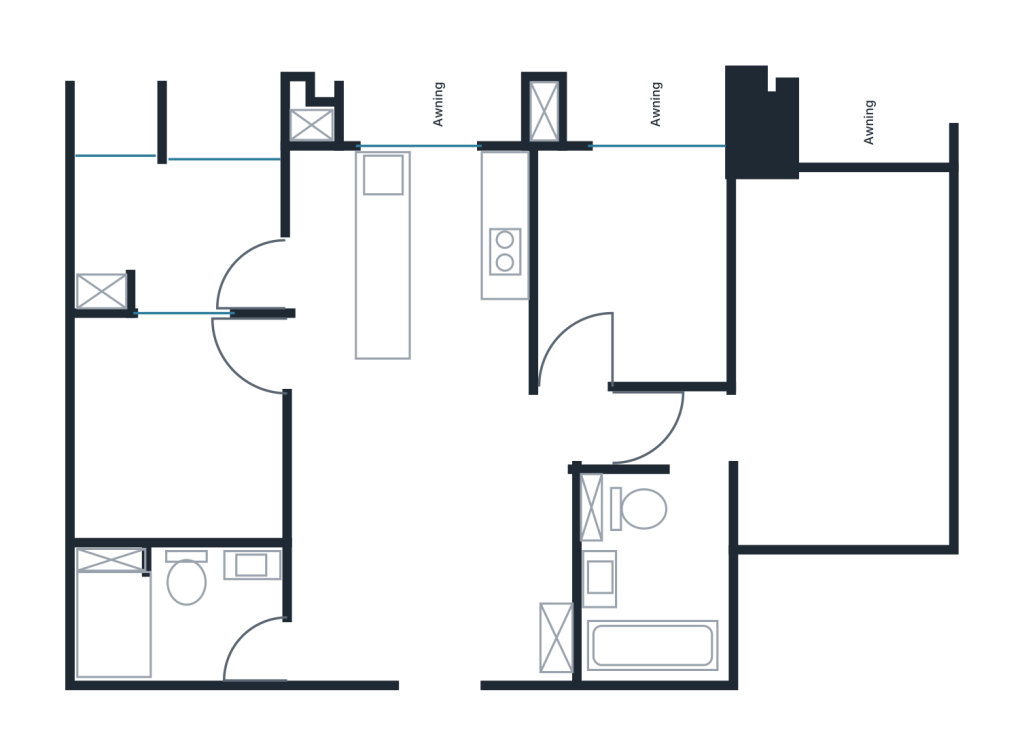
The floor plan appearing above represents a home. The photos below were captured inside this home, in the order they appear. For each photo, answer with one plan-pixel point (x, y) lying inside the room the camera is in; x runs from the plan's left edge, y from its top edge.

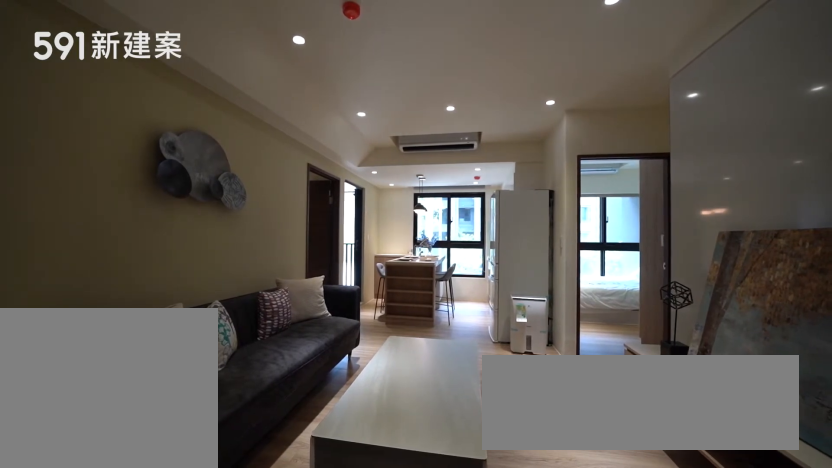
(430, 537)
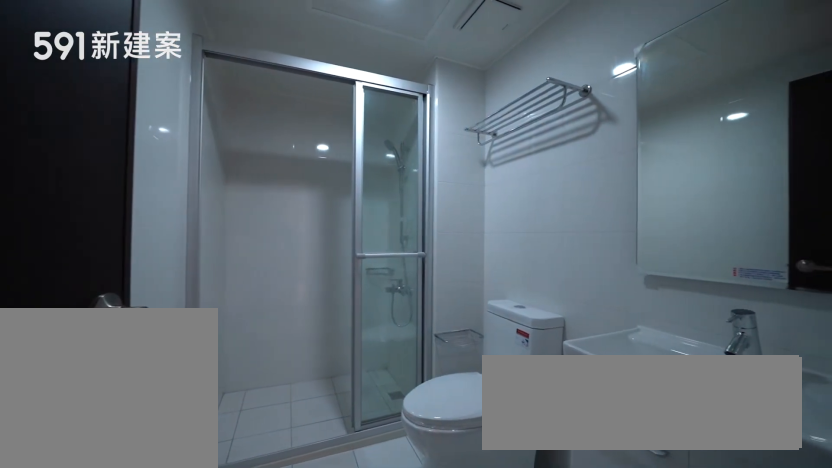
(175, 612)
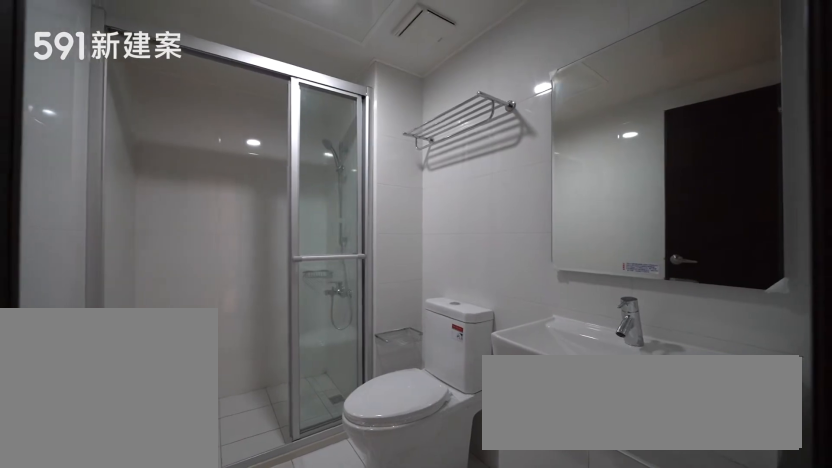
(175, 612)
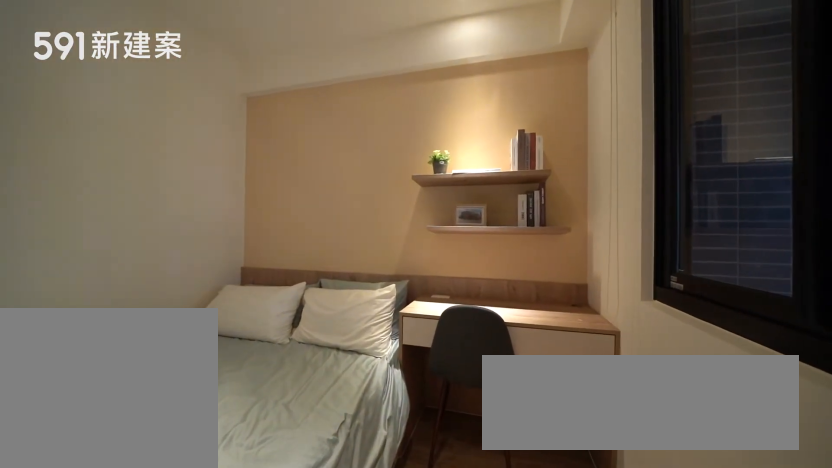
(178, 431)
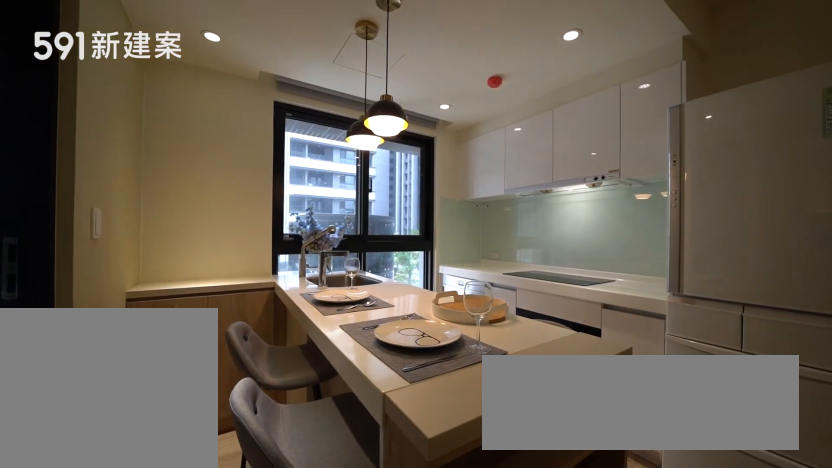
(362, 267)
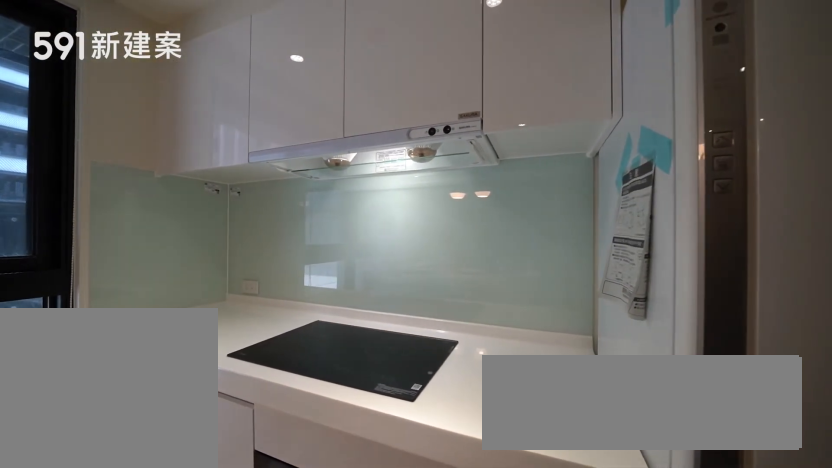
(480, 251)
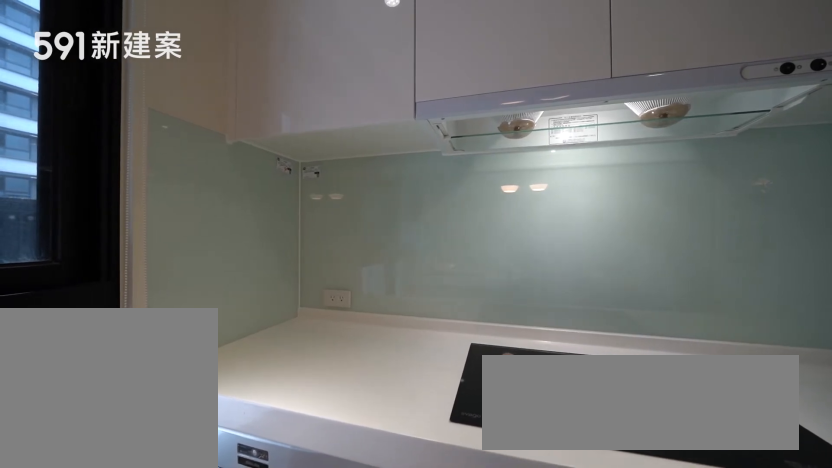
(480, 251)
